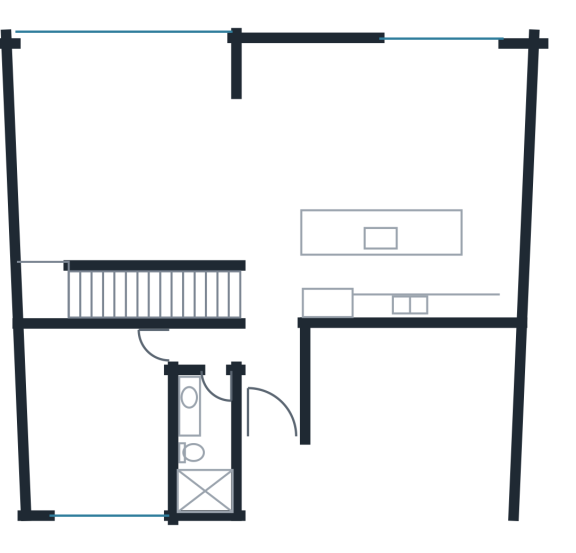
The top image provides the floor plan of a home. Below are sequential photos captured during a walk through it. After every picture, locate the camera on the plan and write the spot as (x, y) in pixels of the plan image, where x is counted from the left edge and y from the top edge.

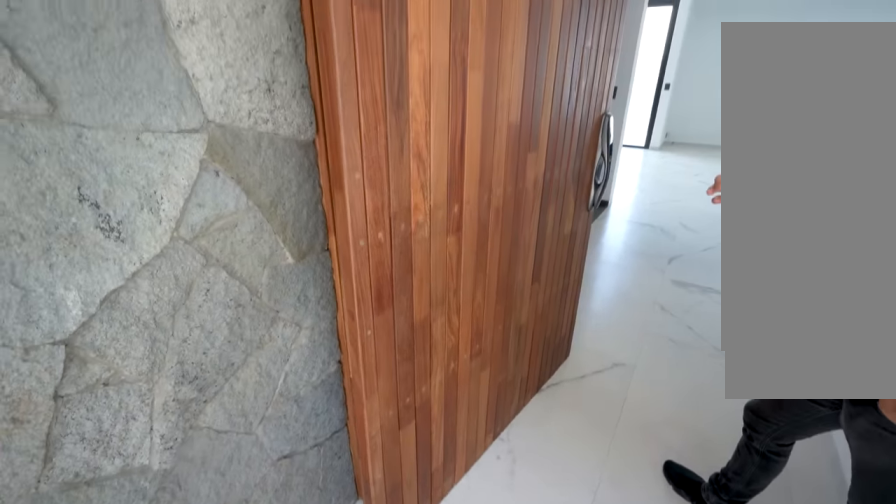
(267, 459)
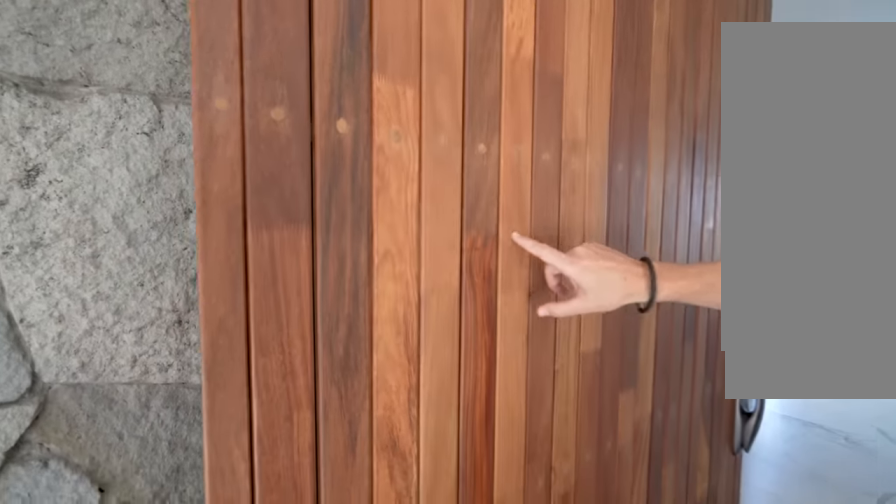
(262, 455)
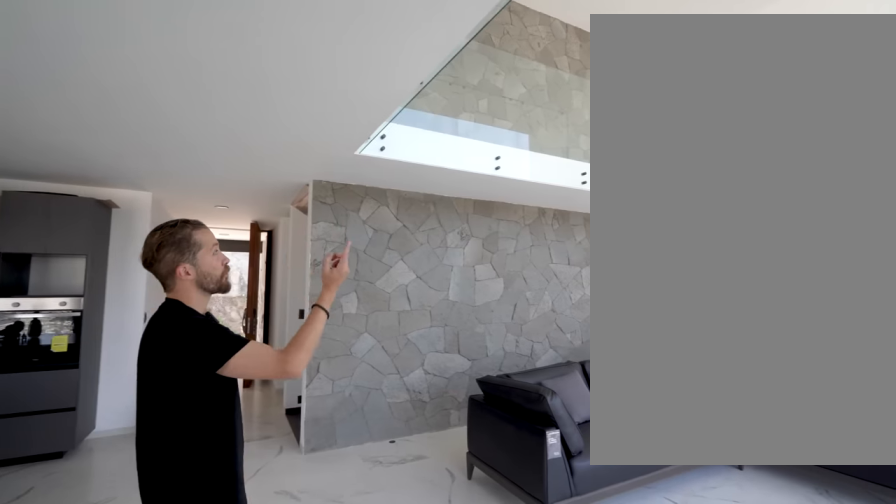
(285, 110)
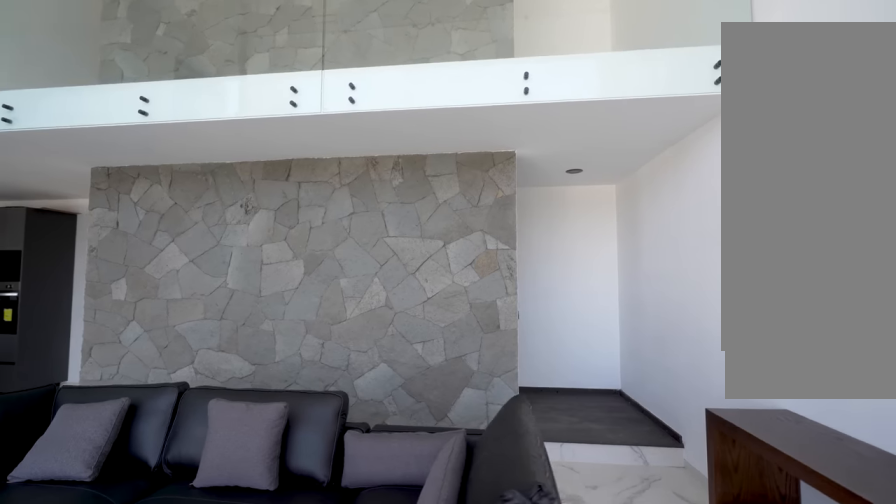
(140, 99)
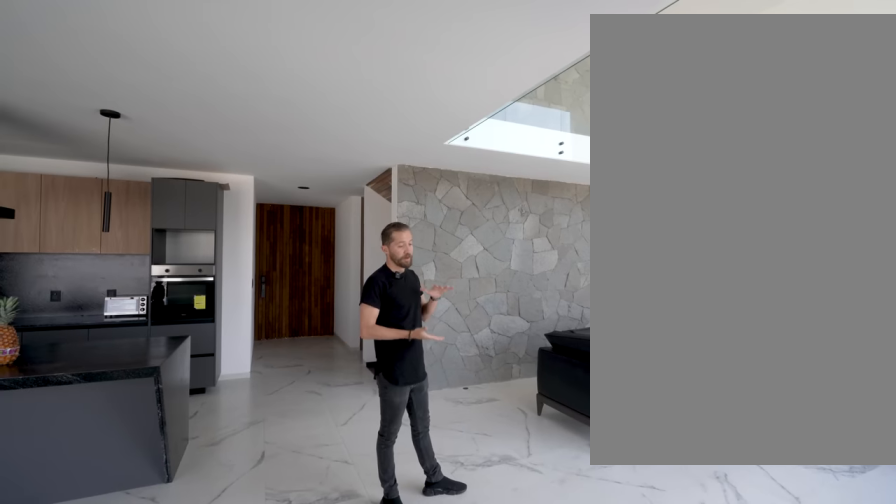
(287, 68)
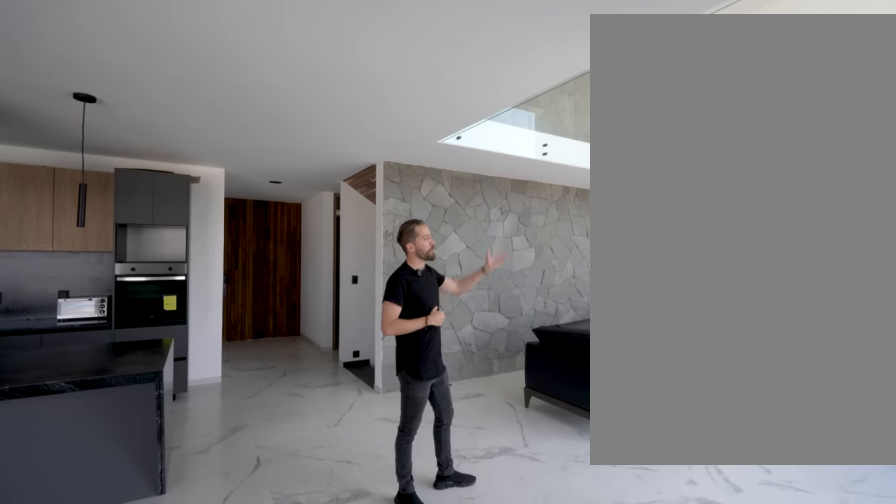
(286, 73)
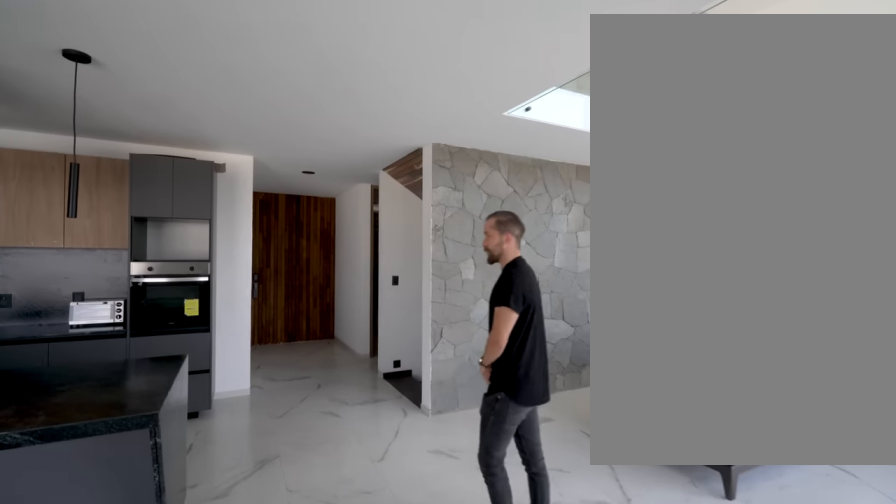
(282, 84)
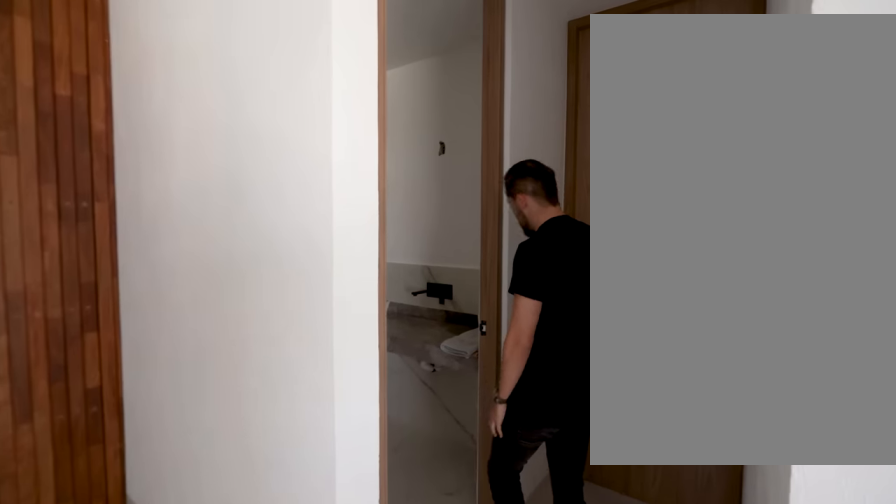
(256, 288)
